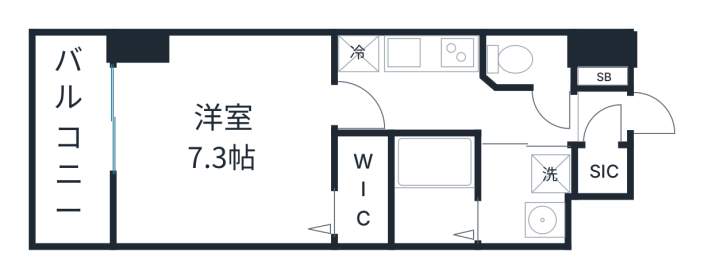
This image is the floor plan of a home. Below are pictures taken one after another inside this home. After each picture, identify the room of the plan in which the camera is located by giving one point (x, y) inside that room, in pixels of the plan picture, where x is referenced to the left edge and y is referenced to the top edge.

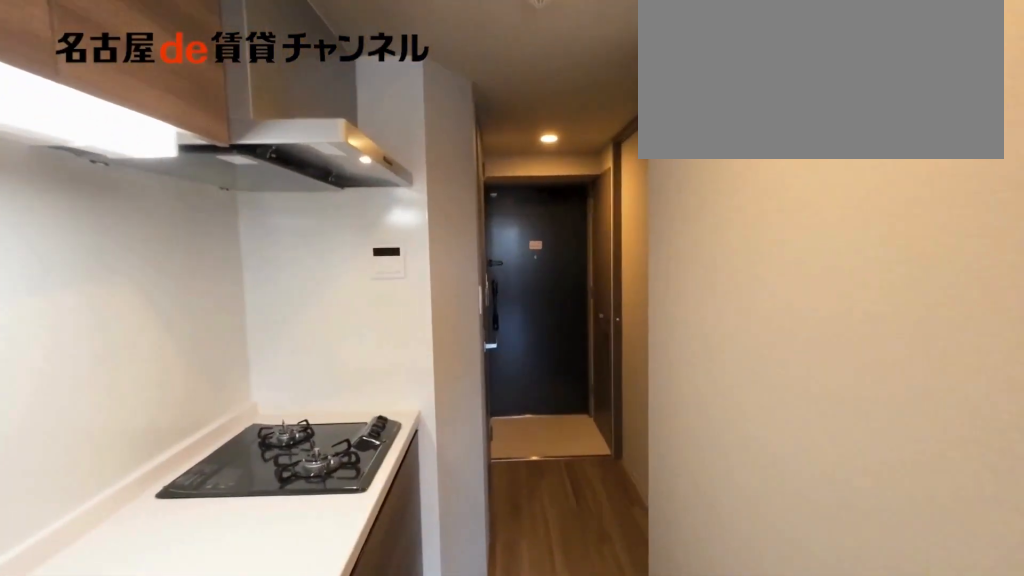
(453, 106)
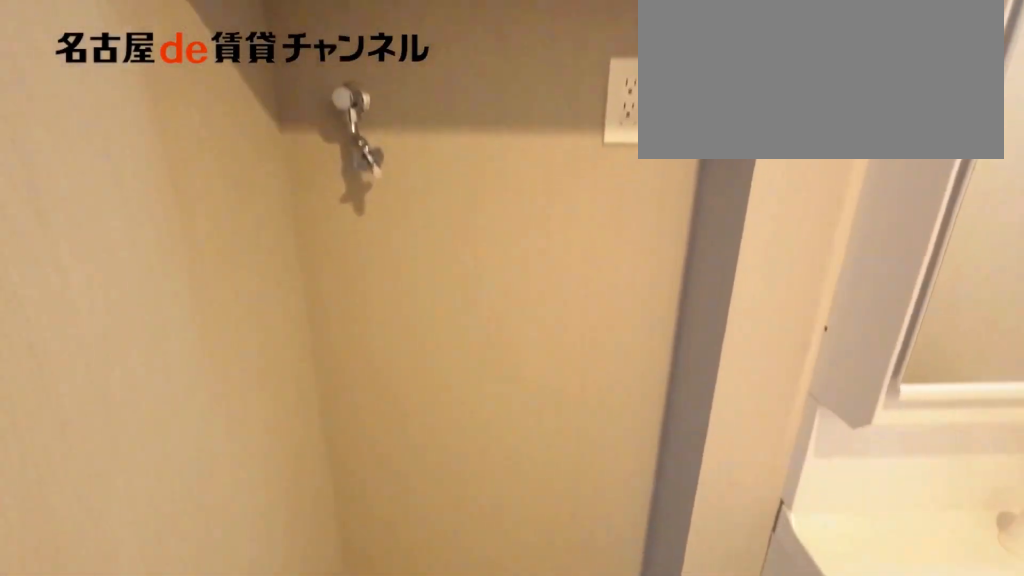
(526, 197)
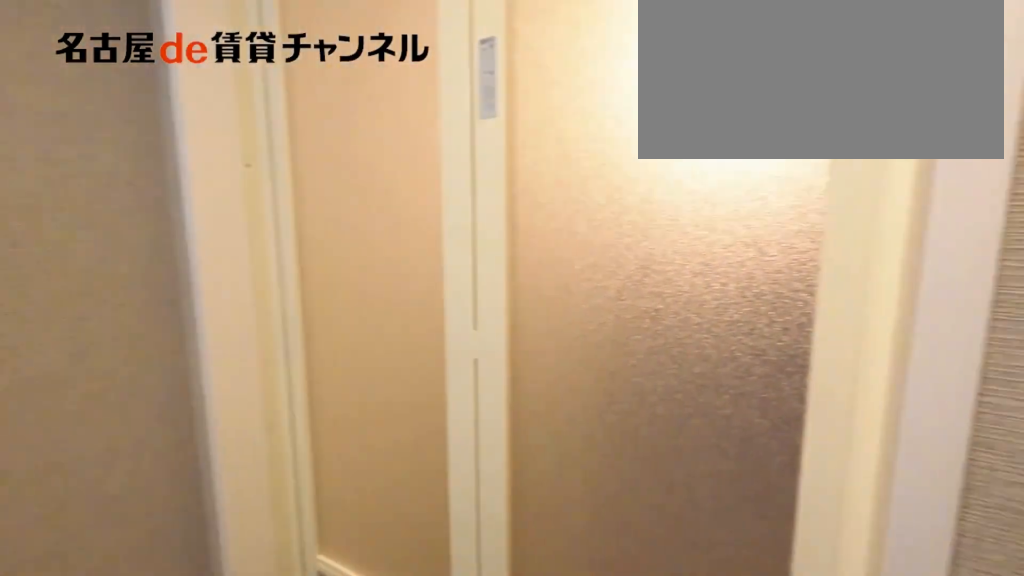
(526, 197)
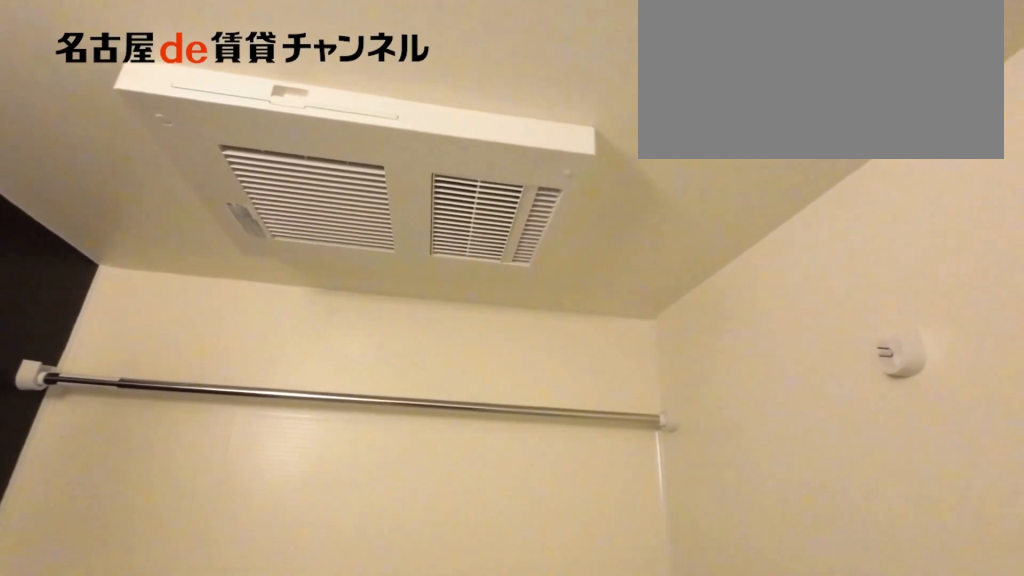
(434, 191)
